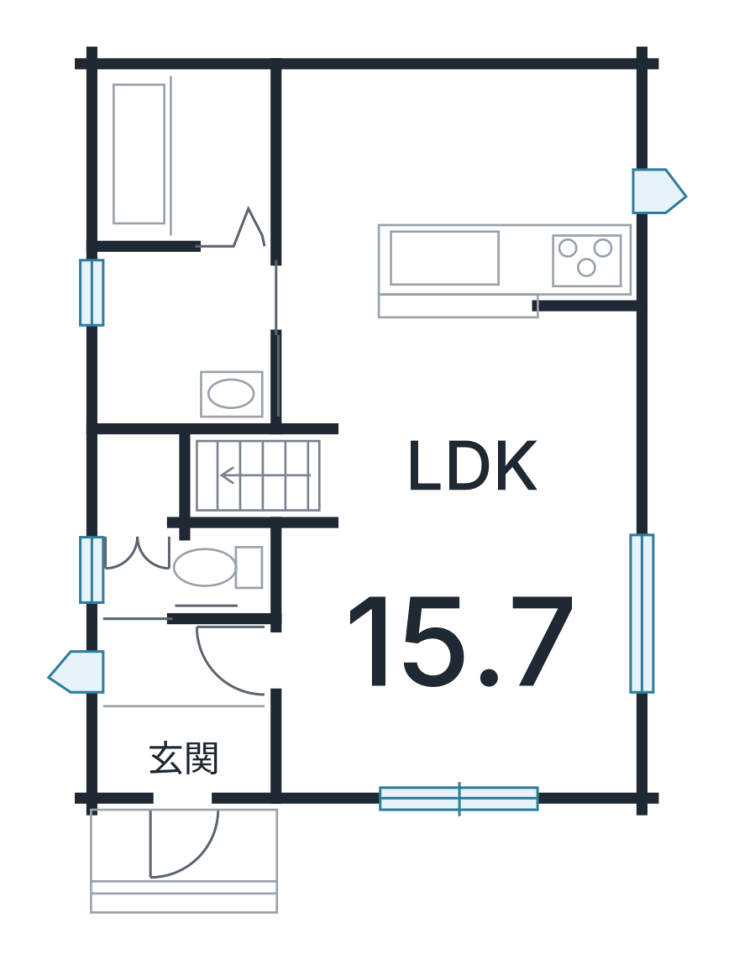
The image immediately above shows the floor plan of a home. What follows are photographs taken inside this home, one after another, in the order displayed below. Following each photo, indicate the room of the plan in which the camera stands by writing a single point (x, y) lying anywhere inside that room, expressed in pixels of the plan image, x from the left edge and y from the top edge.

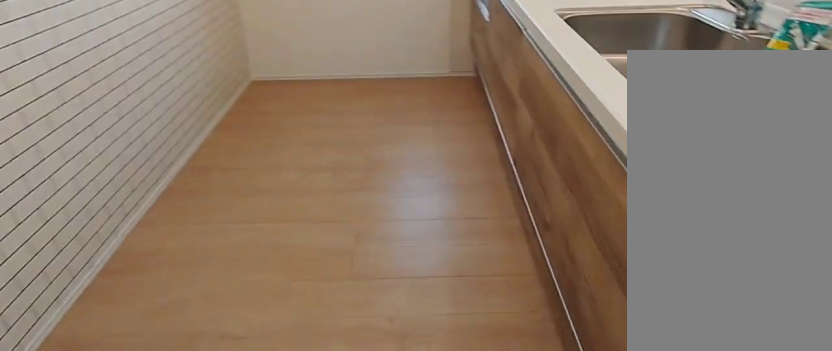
(475, 167)
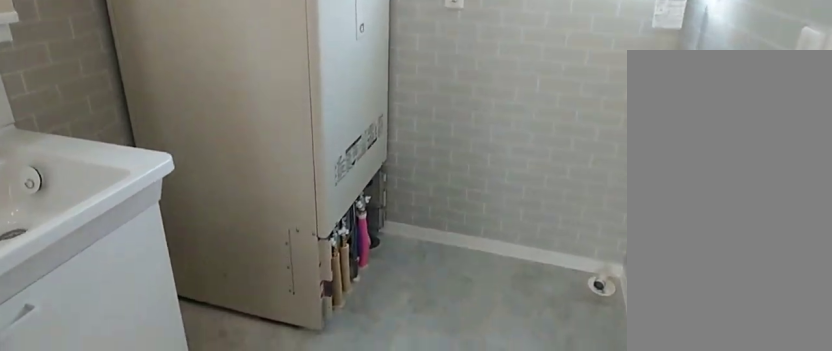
(180, 359)
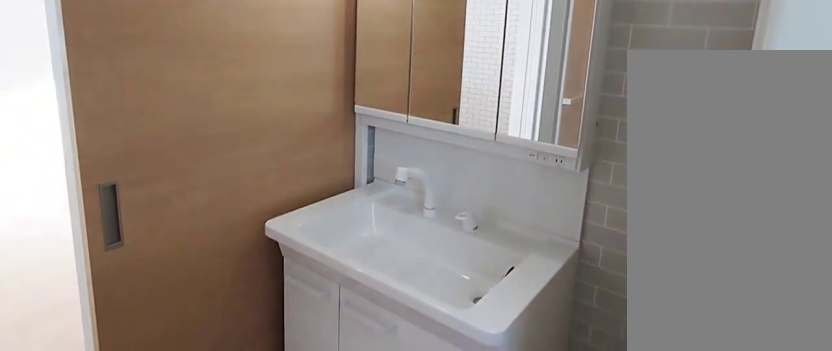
(180, 359)
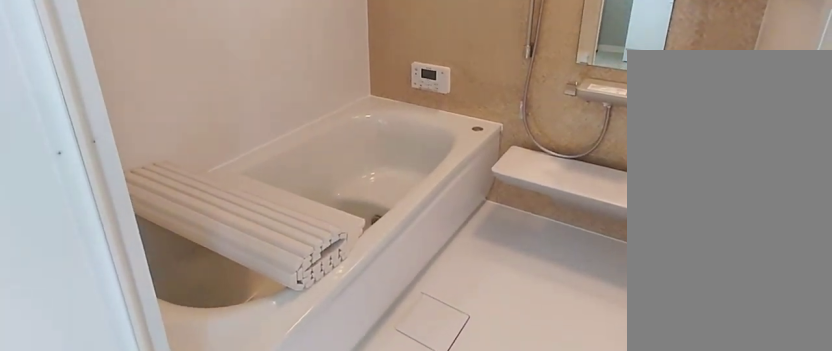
(180, 99)
